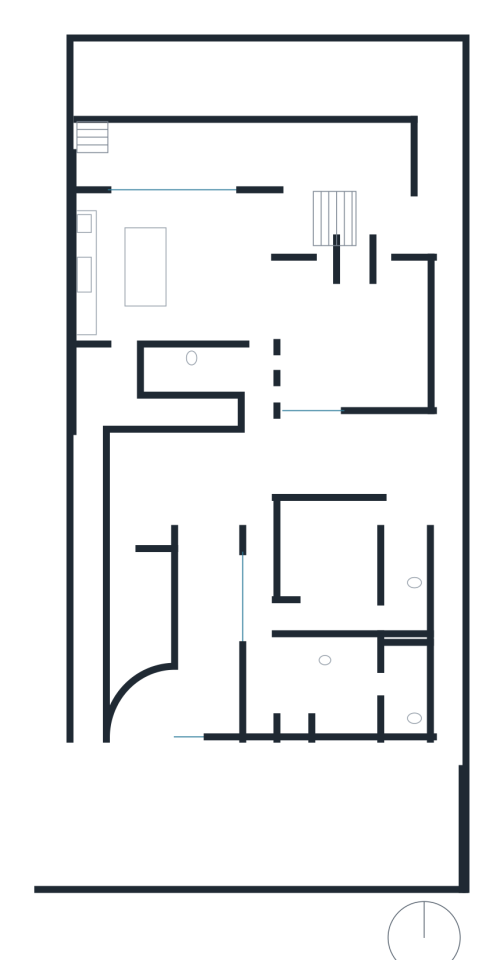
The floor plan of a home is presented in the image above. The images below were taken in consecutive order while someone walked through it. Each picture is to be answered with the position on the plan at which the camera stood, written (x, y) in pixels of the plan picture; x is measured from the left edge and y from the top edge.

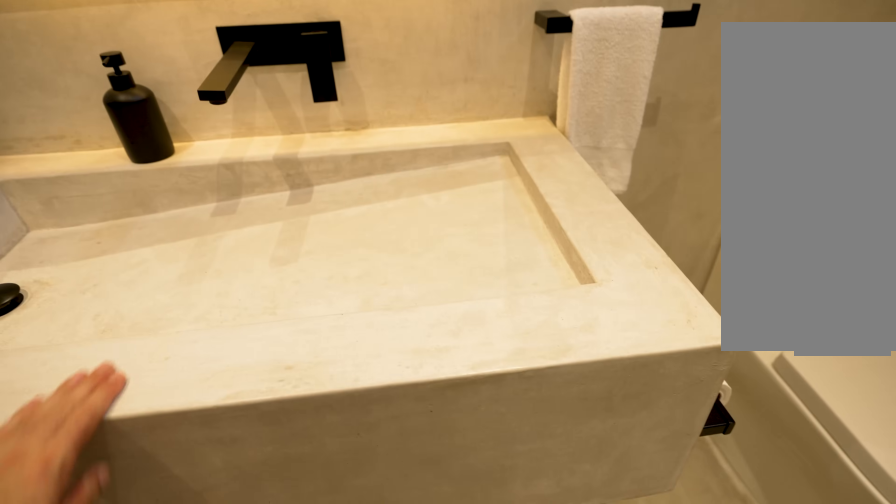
(371, 689)
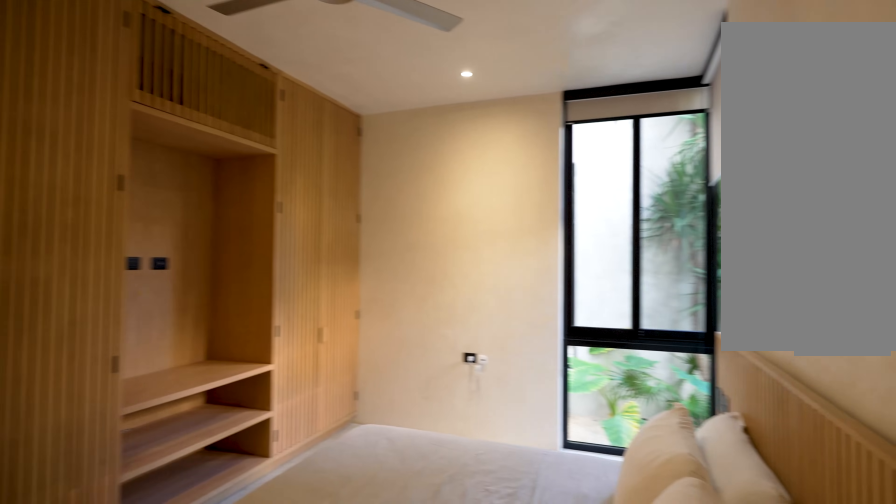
(367, 617)
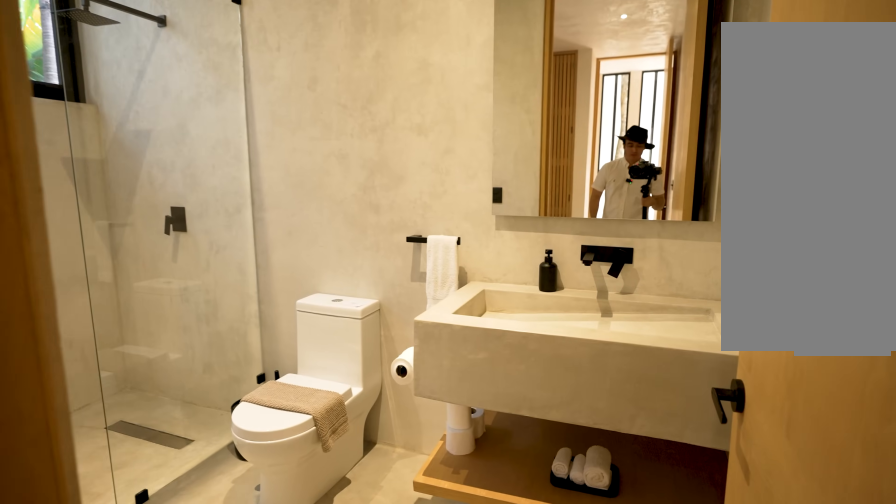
(366, 617)
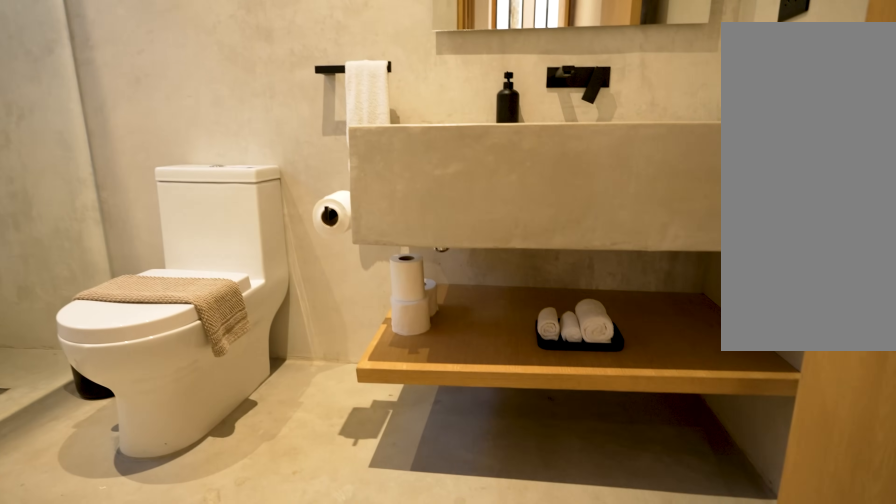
(397, 612)
